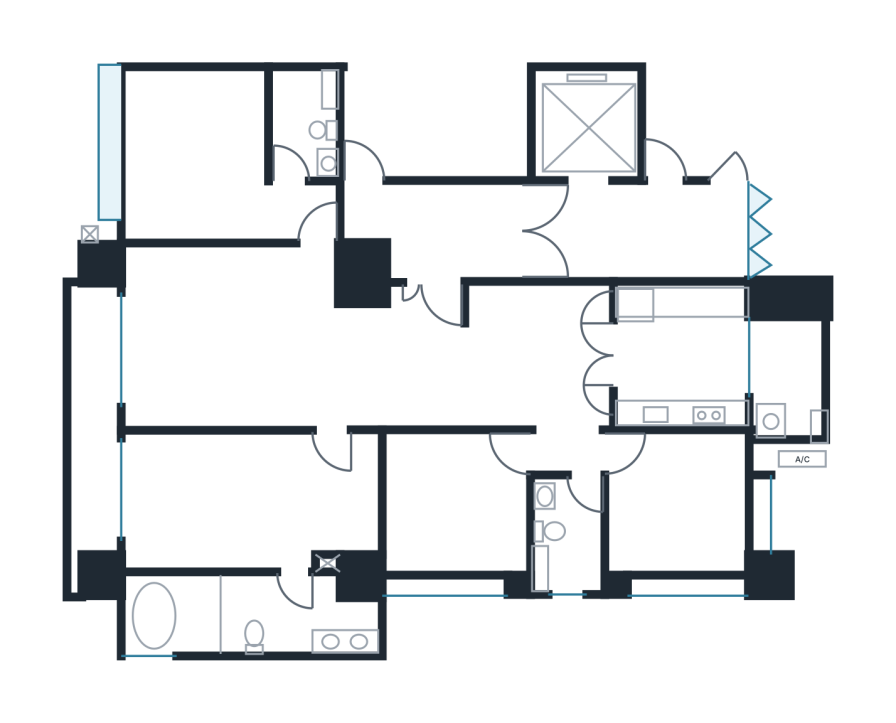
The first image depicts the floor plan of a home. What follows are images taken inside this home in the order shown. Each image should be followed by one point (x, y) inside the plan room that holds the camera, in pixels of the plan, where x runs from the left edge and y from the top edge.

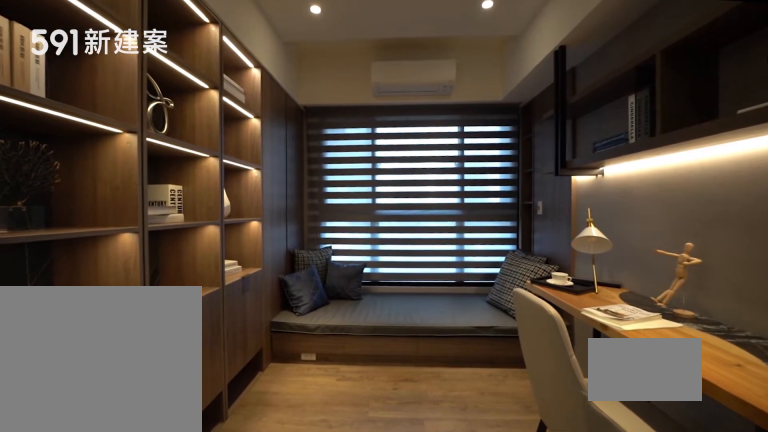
(456, 501)
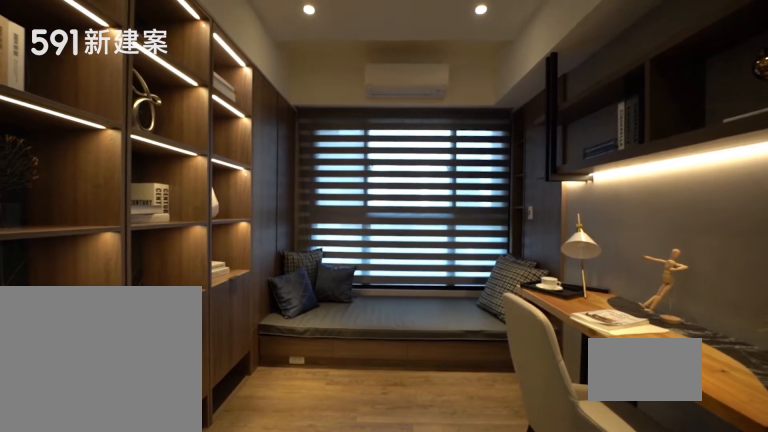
(456, 501)
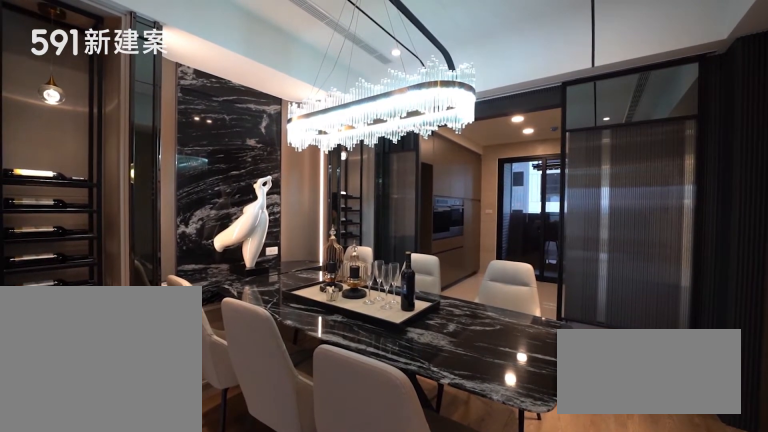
(534, 353)
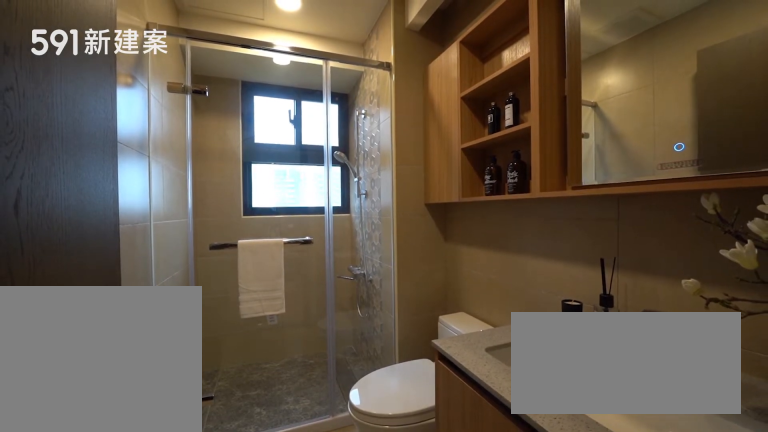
(569, 537)
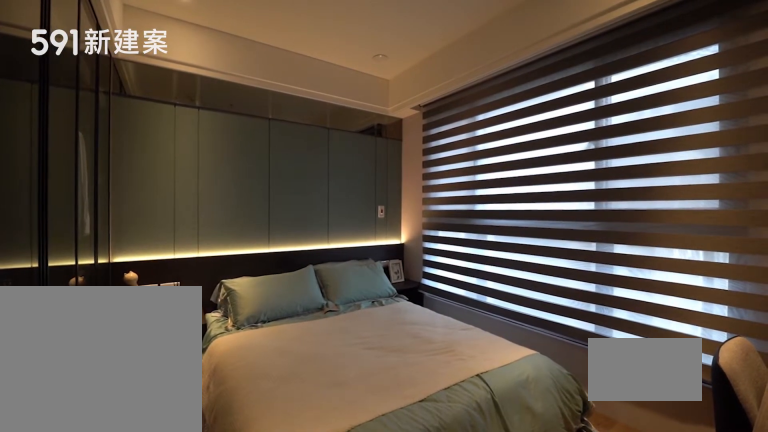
(677, 503)
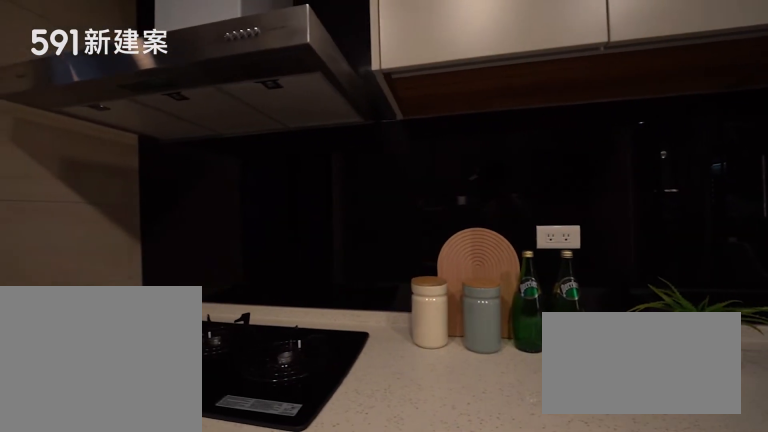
(681, 357)
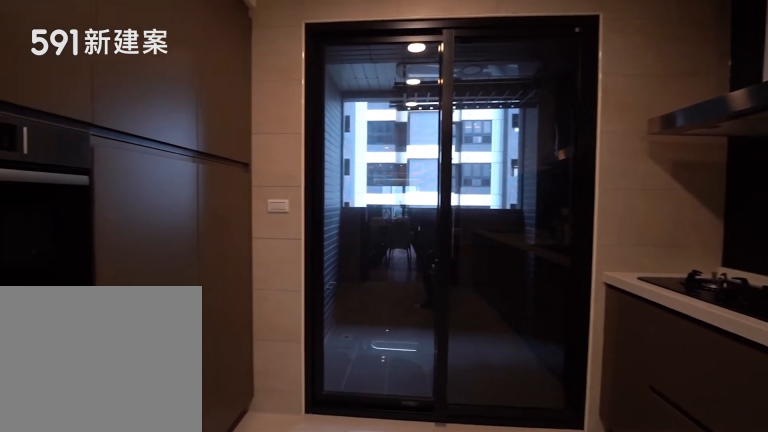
(681, 357)
